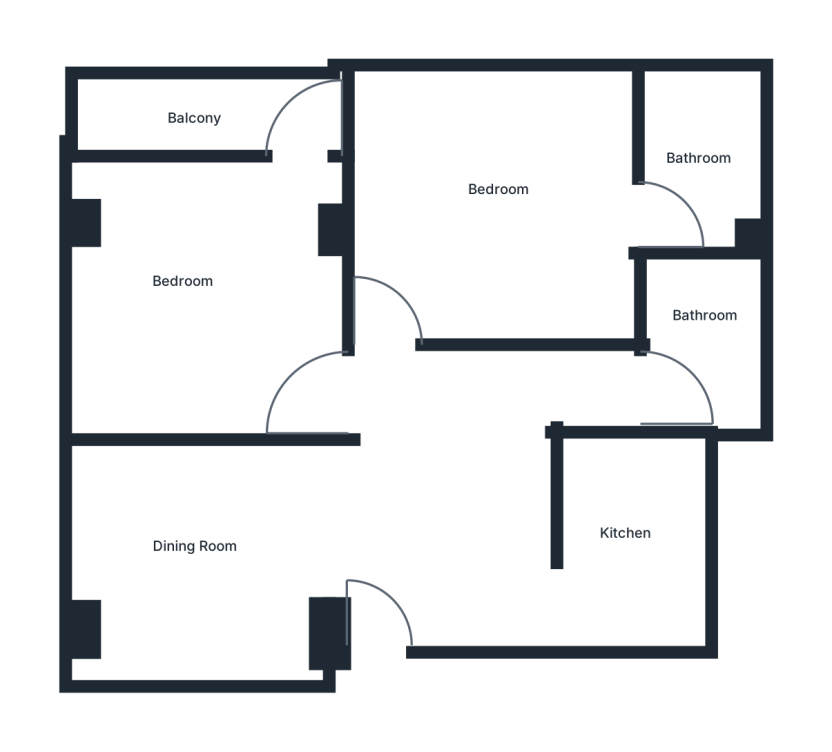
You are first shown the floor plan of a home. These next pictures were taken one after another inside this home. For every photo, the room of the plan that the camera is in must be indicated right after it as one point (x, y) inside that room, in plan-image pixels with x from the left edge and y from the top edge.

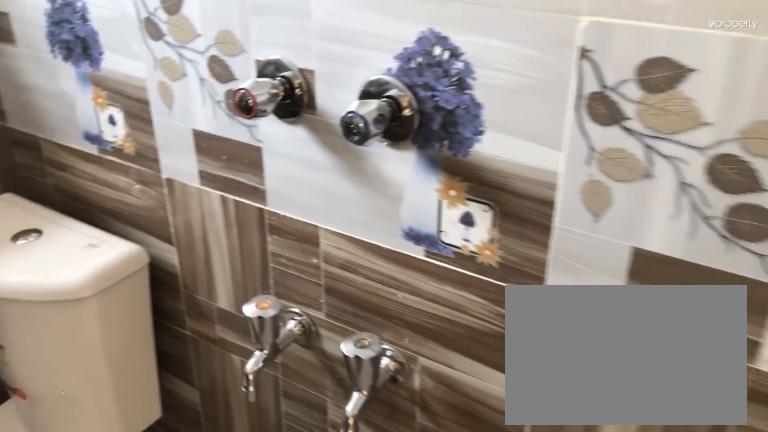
(695, 180)
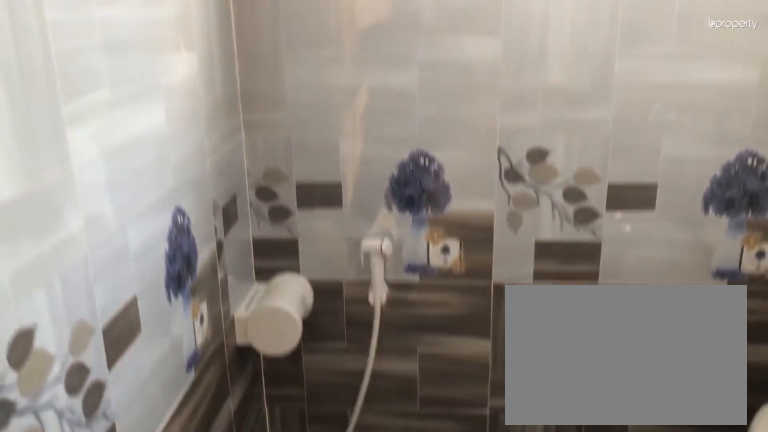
(695, 180)
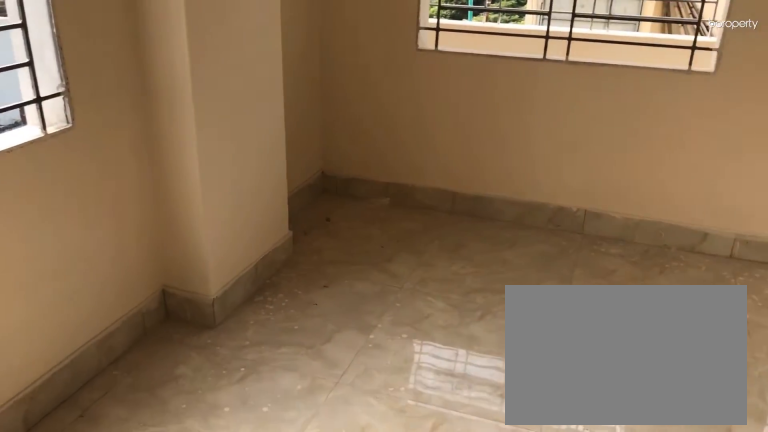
(215, 295)
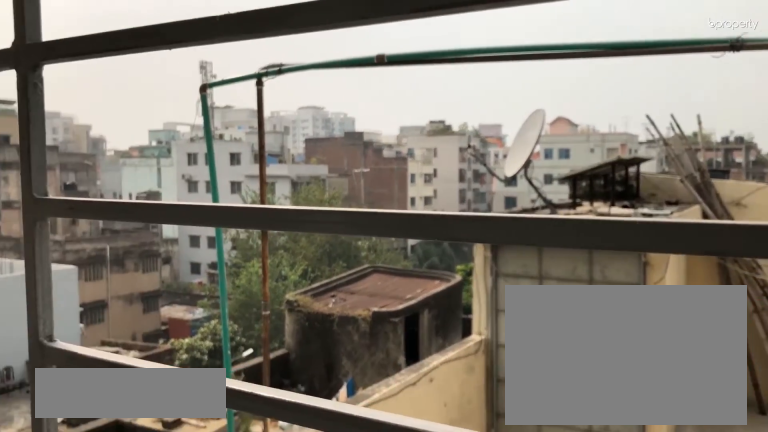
(215, 110)
